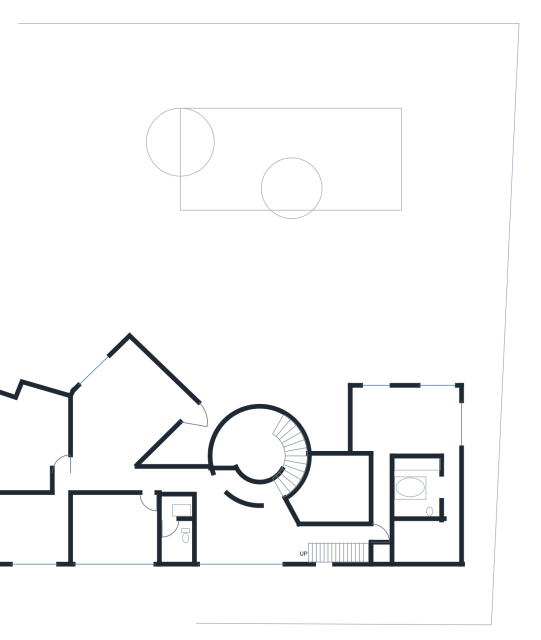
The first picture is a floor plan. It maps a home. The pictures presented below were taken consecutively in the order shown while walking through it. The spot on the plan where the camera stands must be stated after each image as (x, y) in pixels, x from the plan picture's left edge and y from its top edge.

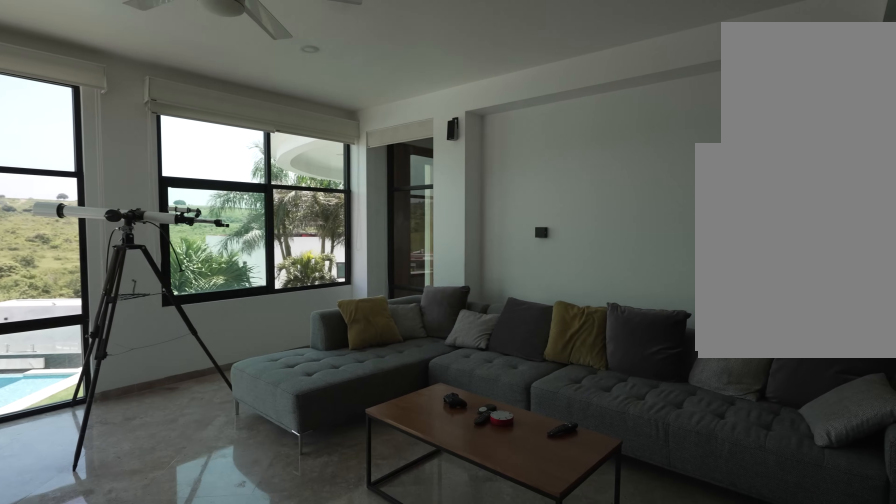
(111, 429)
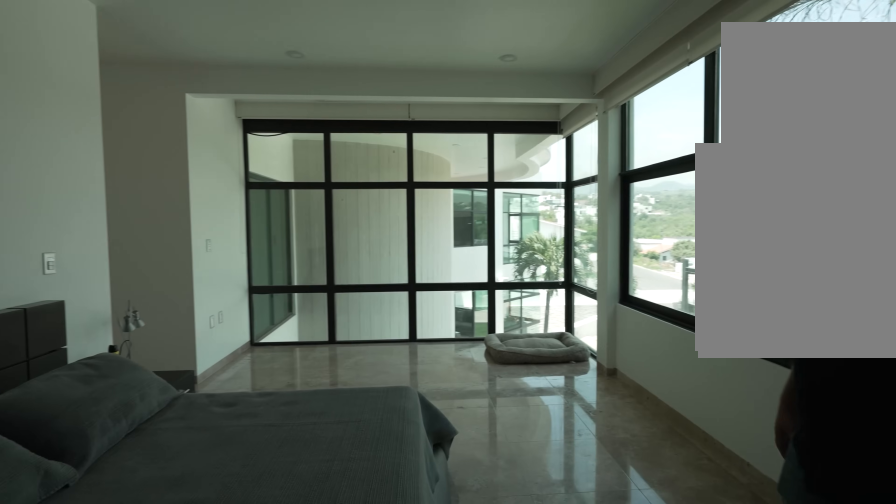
(449, 436)
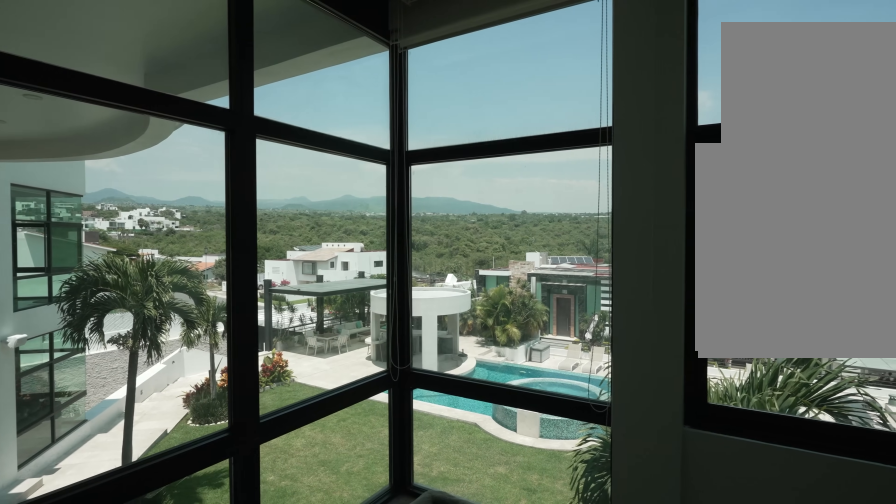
(397, 400)
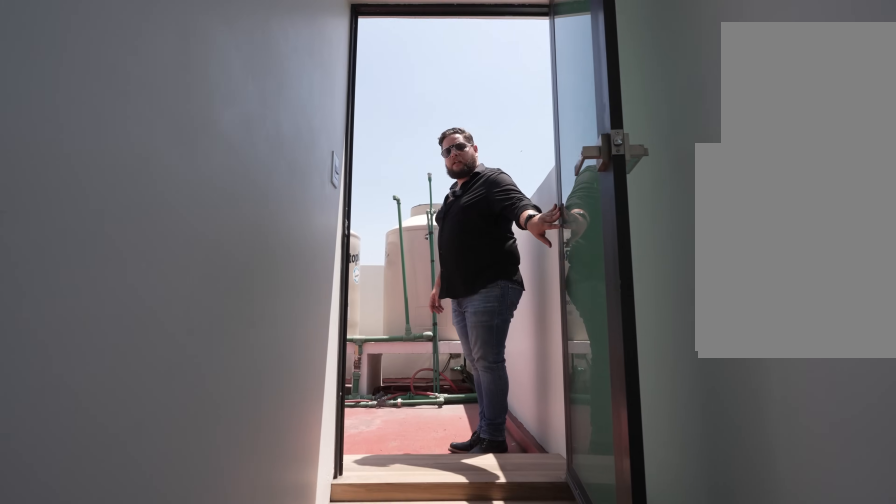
(322, 553)
